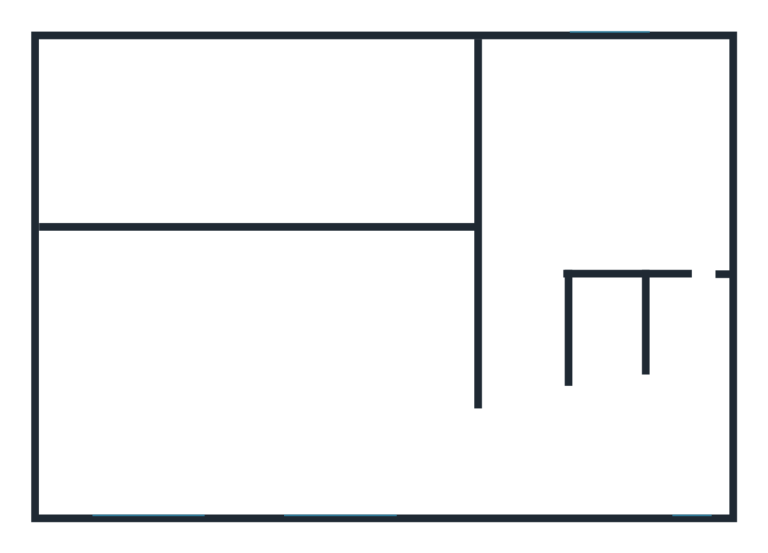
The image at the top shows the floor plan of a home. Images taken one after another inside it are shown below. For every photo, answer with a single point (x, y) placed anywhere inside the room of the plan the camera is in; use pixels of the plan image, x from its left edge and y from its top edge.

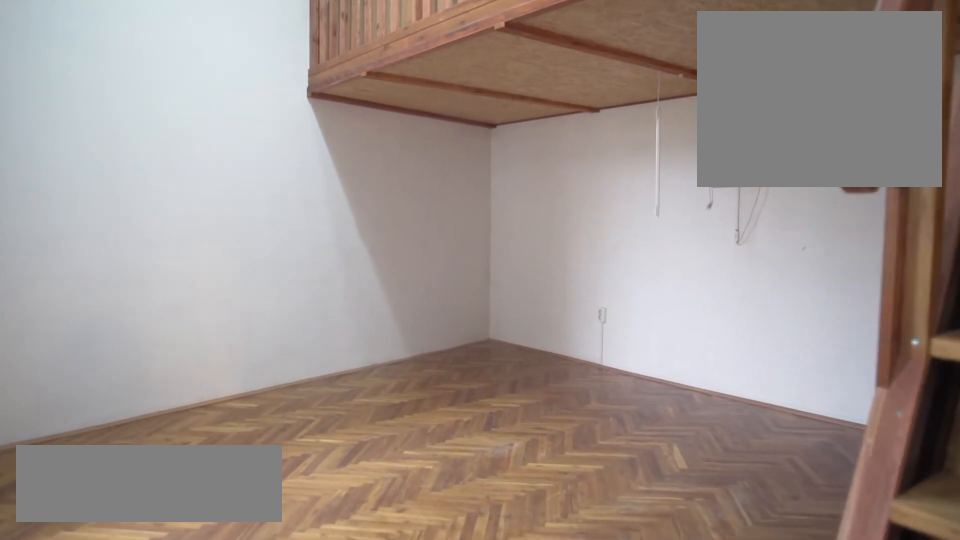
(337, 409)
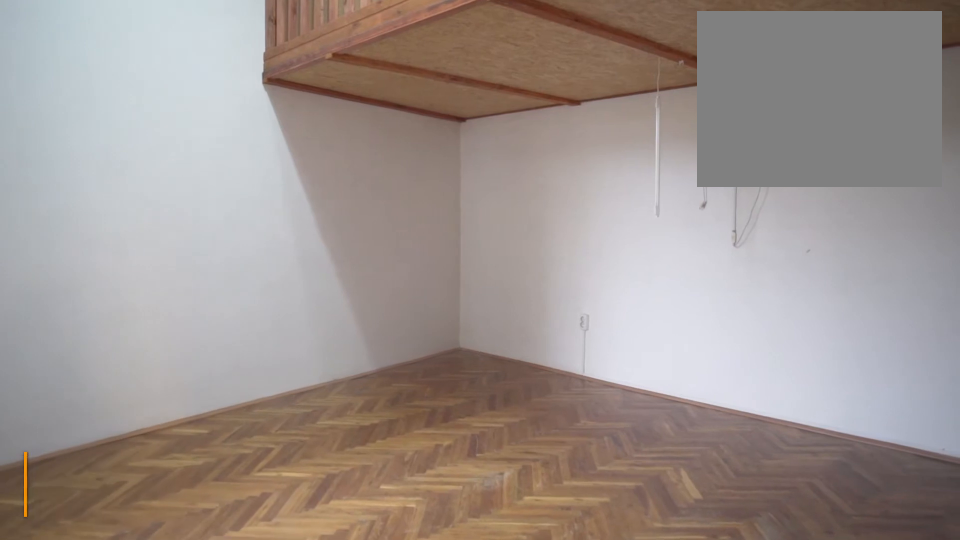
(323, 407)
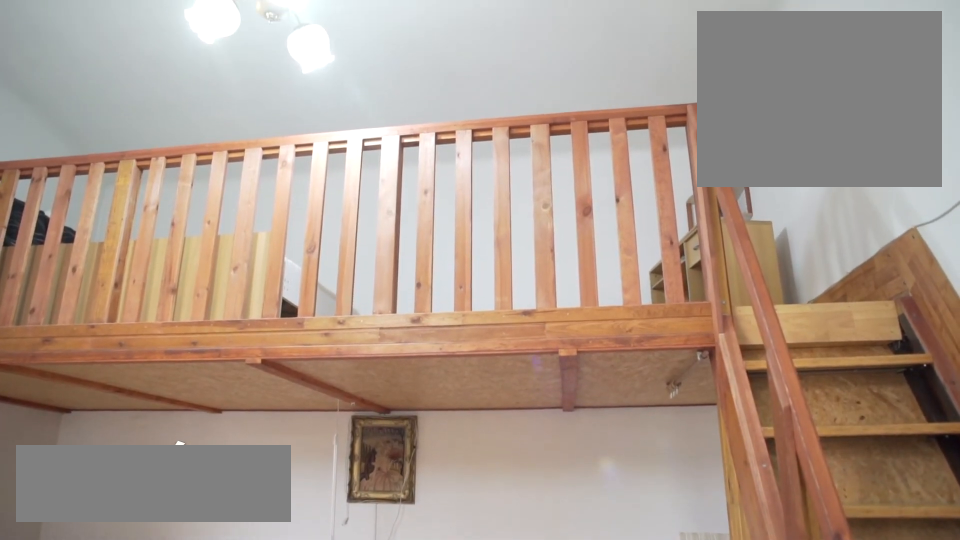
(352, 448)
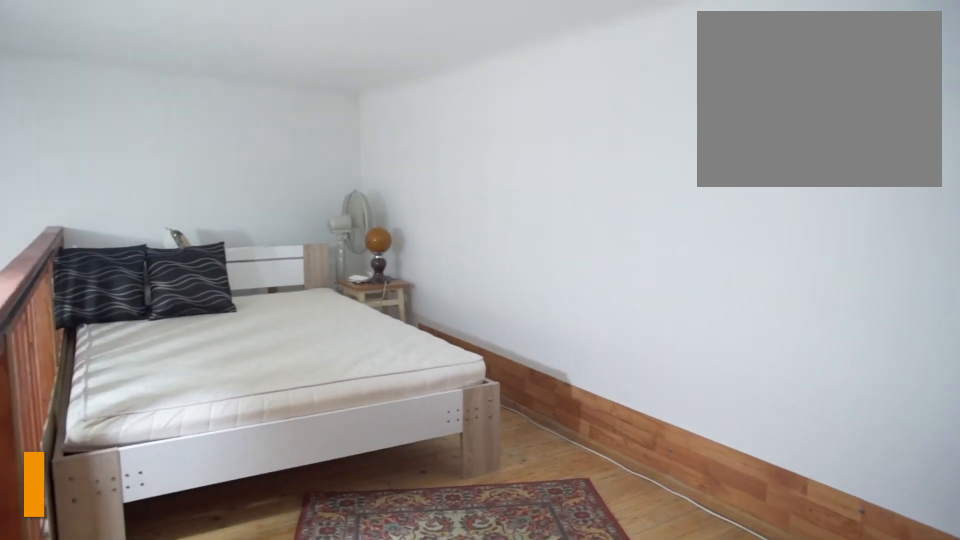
(440, 190)
